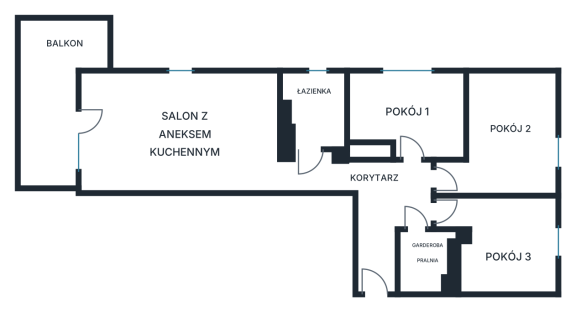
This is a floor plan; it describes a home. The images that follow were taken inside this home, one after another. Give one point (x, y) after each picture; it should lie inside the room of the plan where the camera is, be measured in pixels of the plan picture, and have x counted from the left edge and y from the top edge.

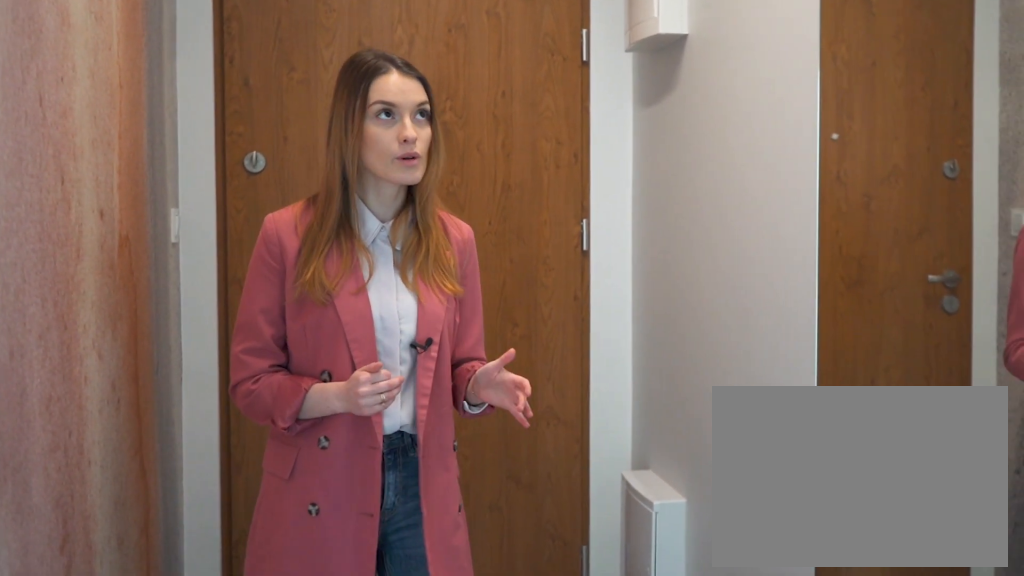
(370, 201)
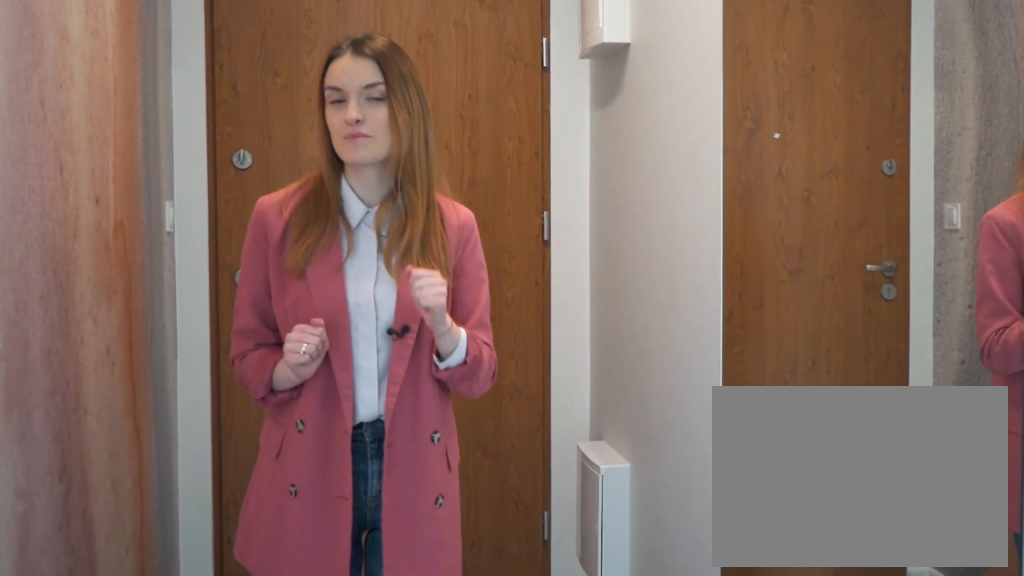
(370, 201)
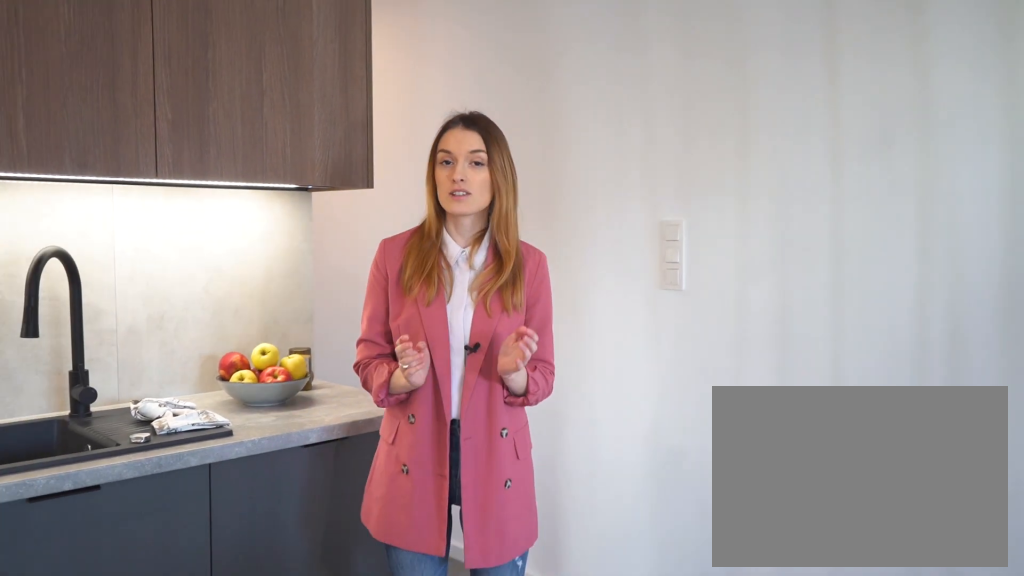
(178, 132)
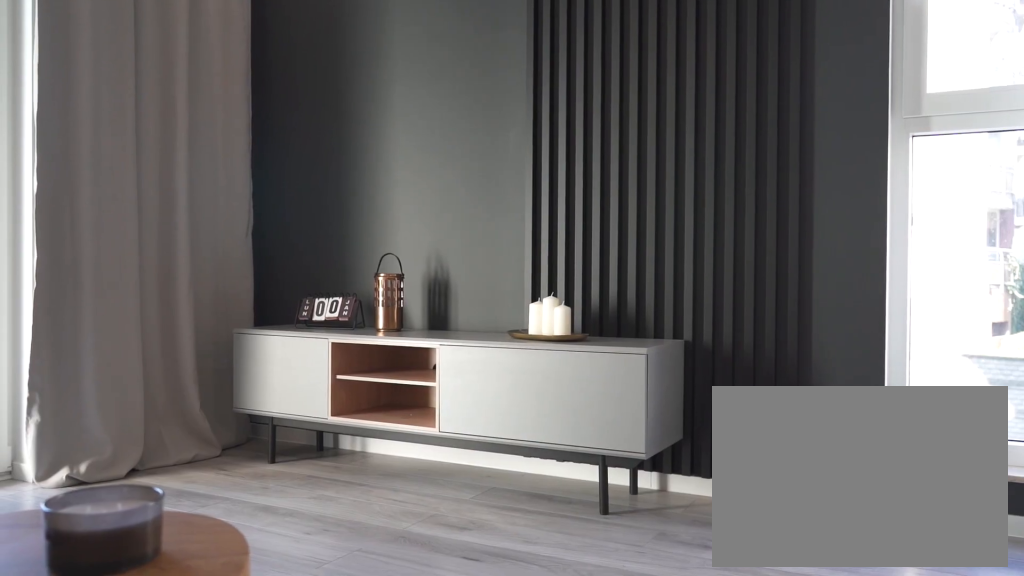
(178, 132)
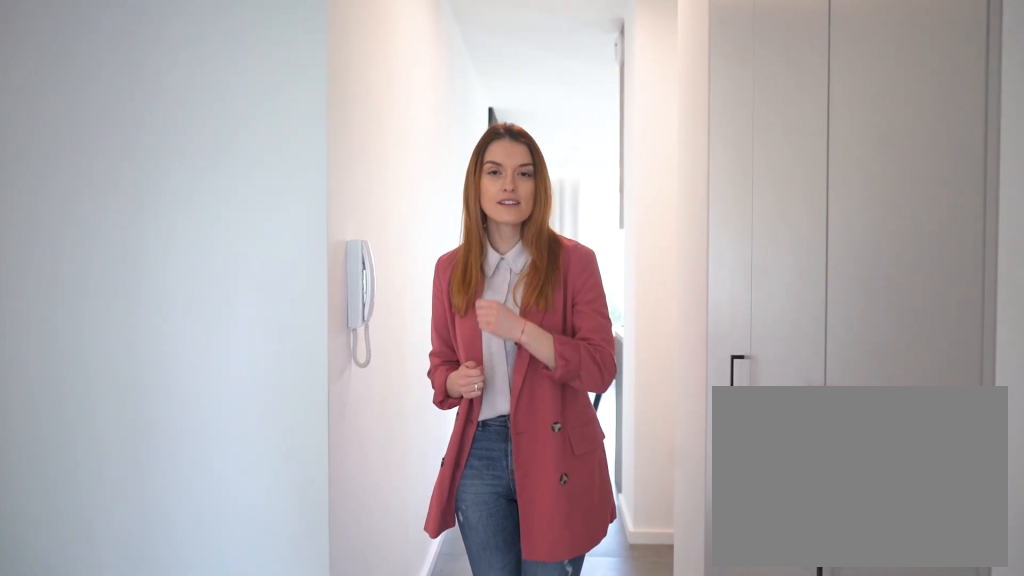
(370, 201)
